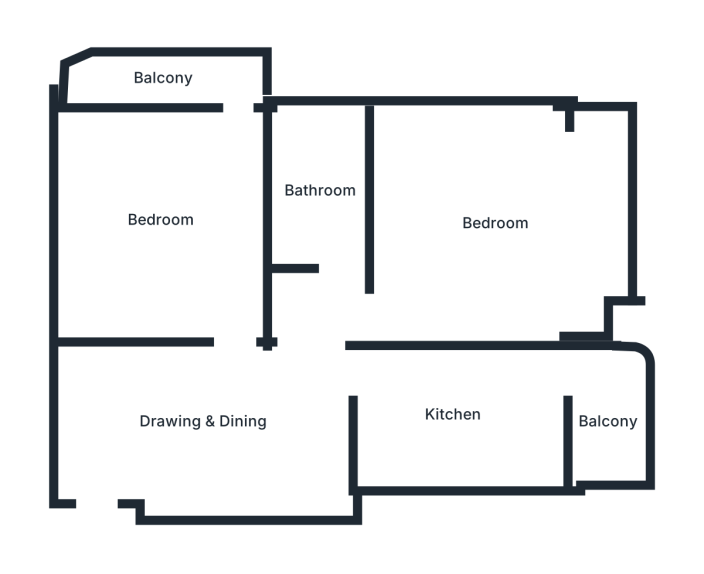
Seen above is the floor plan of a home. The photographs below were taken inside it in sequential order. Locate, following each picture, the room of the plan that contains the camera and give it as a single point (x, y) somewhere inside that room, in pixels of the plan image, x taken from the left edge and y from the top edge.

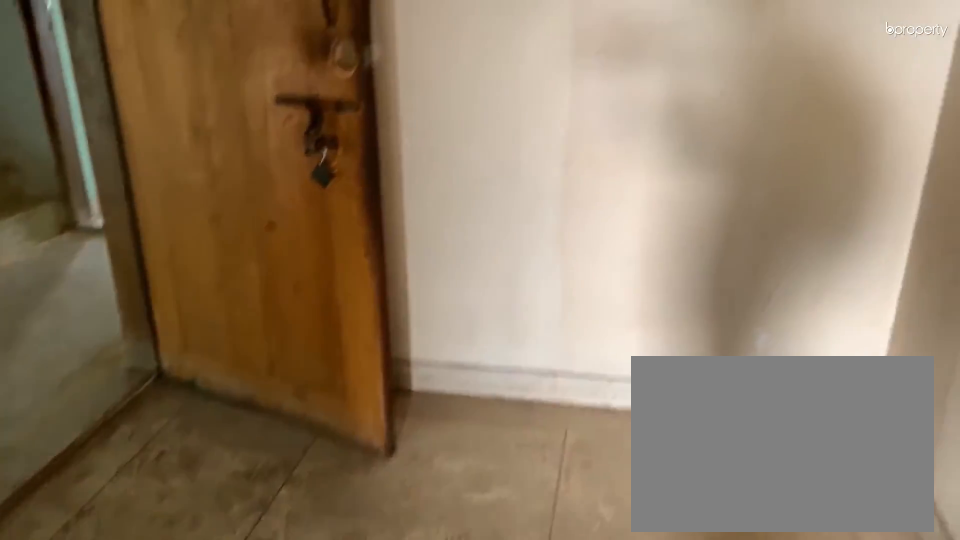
(208, 419)
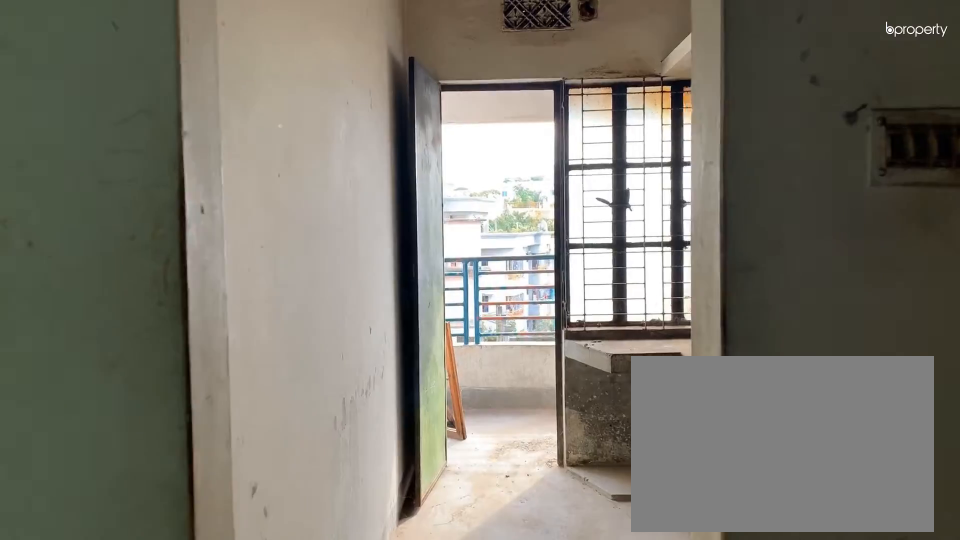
(452, 415)
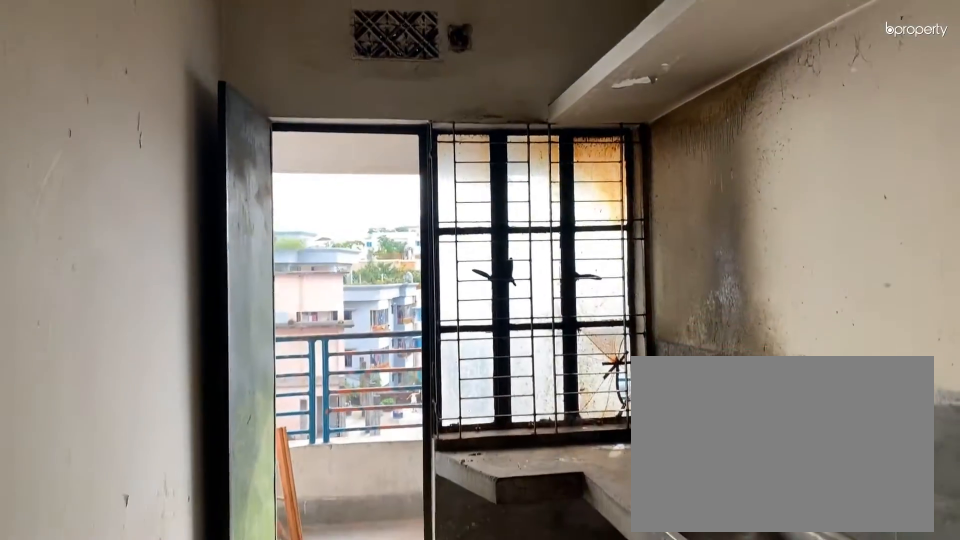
(452, 415)
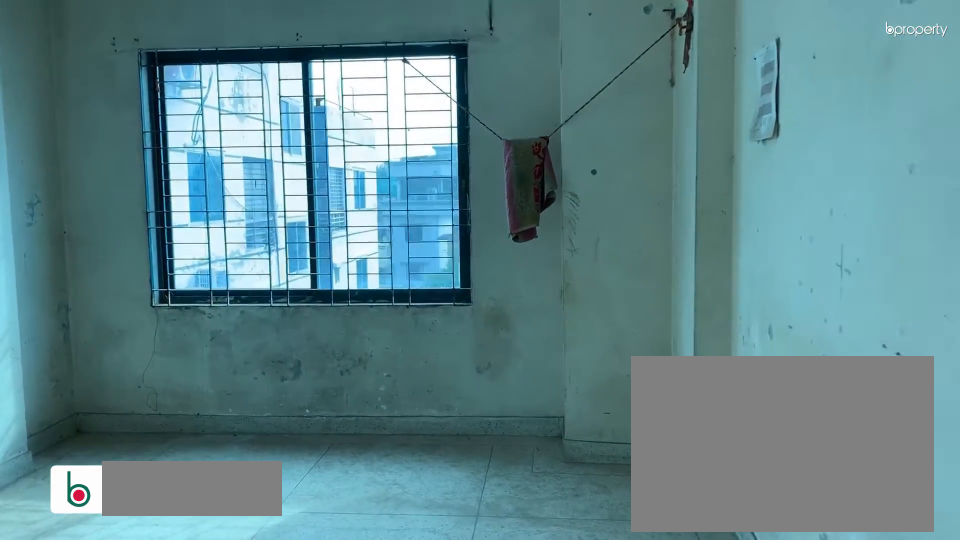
(493, 223)
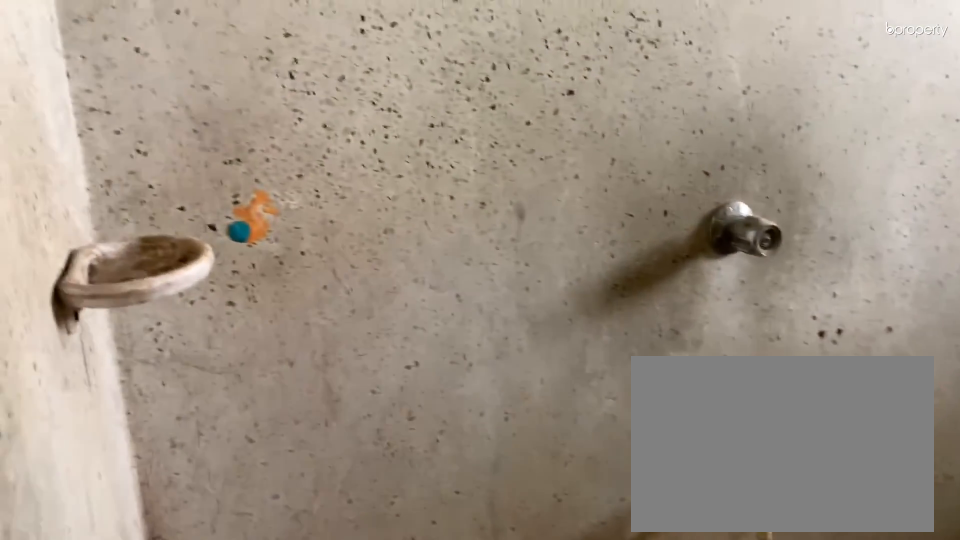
(321, 191)
